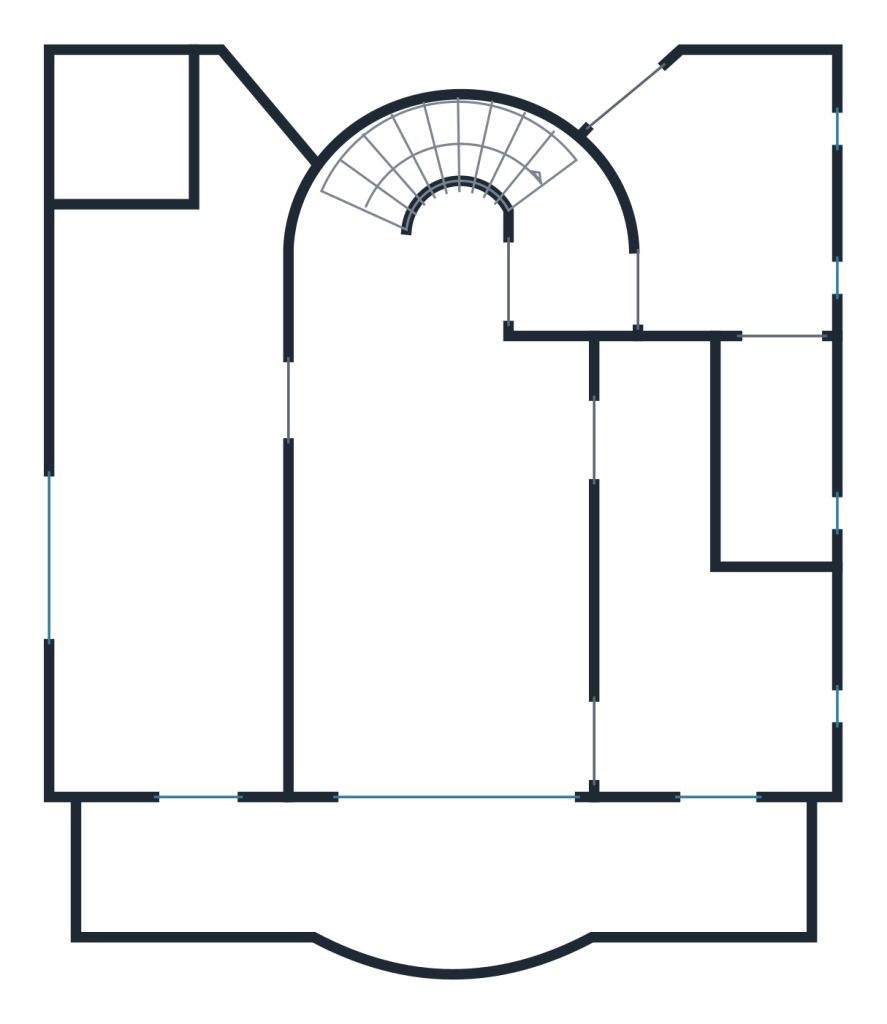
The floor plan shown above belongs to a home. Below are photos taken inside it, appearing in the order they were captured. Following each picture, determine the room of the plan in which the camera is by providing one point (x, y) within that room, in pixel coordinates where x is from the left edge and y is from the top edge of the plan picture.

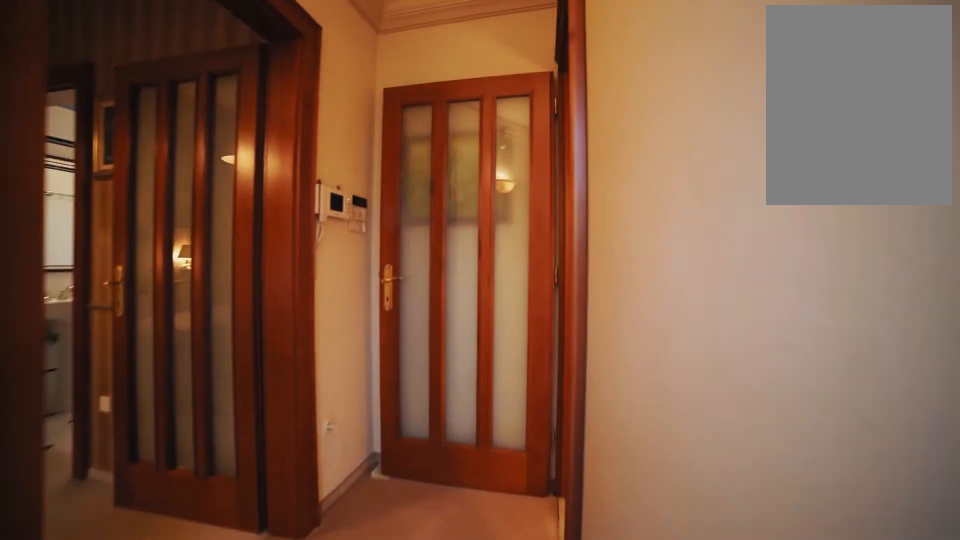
(526, 170)
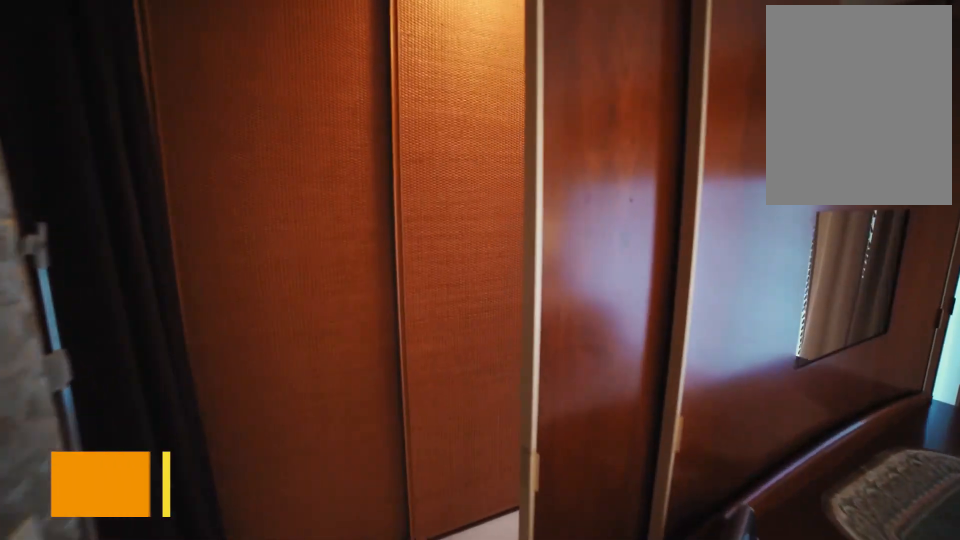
(535, 388)
